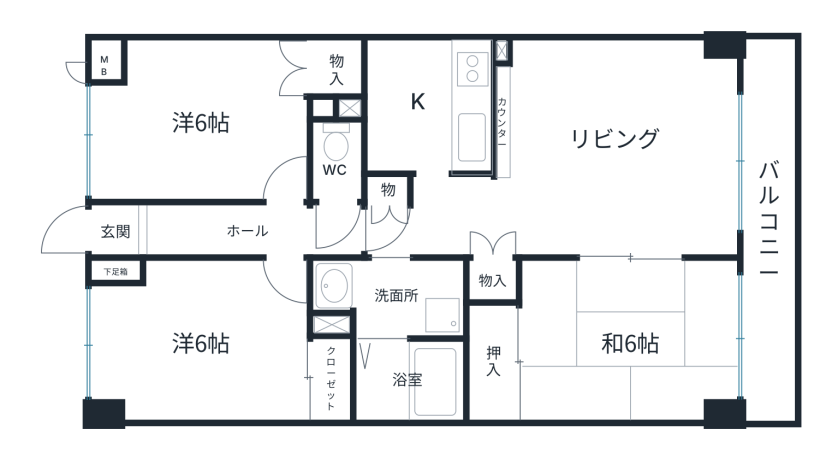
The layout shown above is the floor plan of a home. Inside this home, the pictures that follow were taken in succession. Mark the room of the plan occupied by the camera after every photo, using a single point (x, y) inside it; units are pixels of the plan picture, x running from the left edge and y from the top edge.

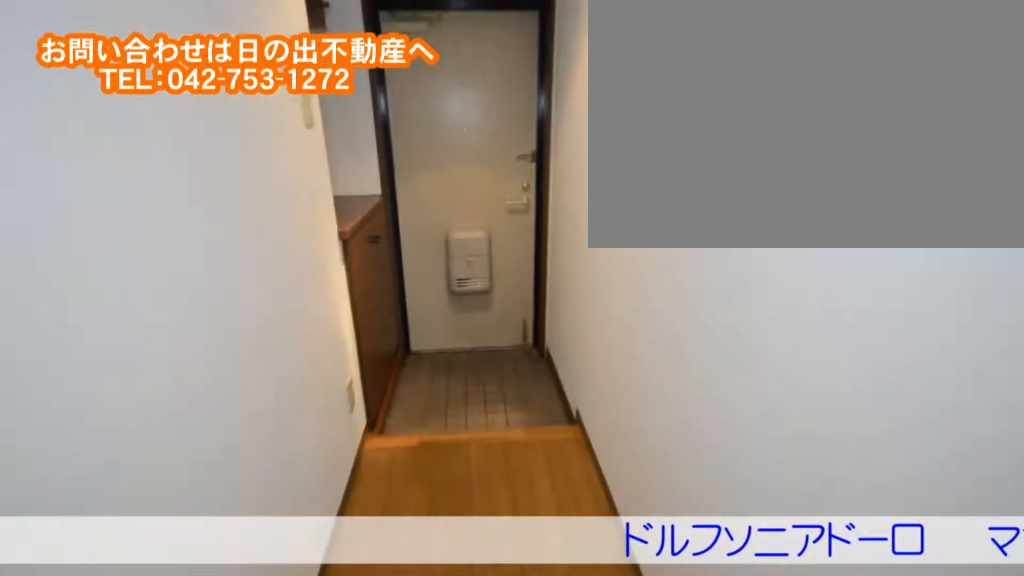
(157, 230)
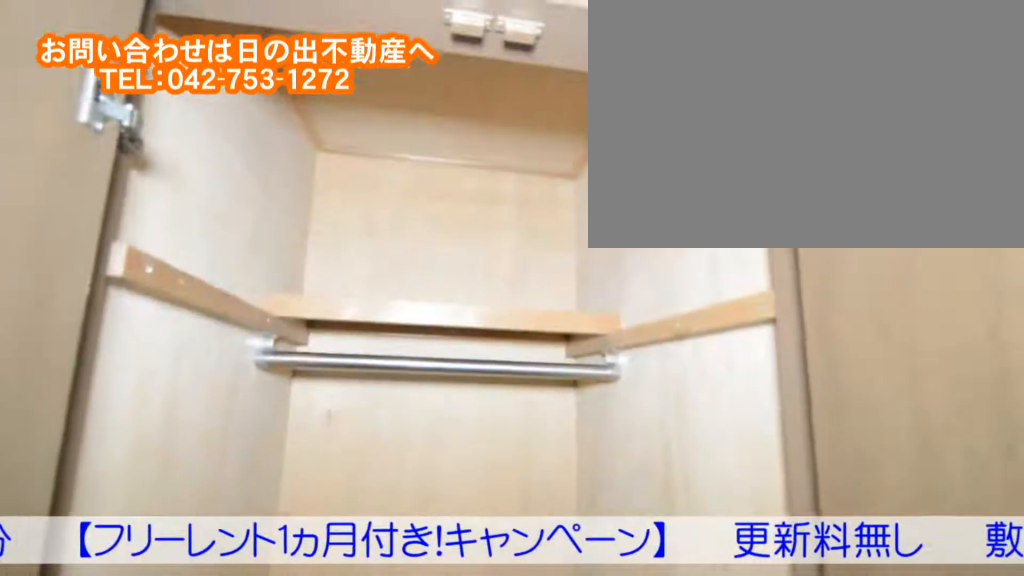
(143, 117)
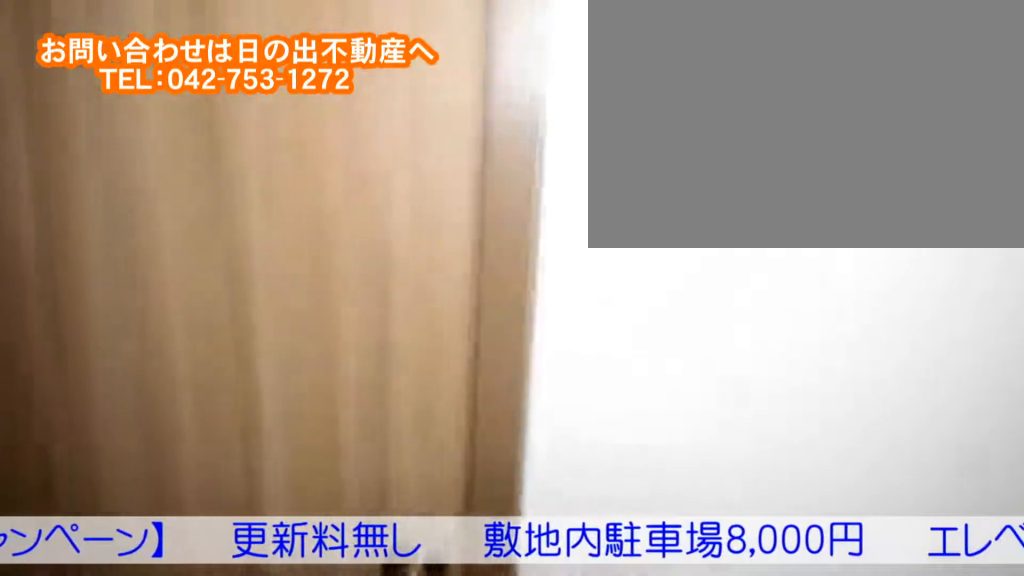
(155, 362)
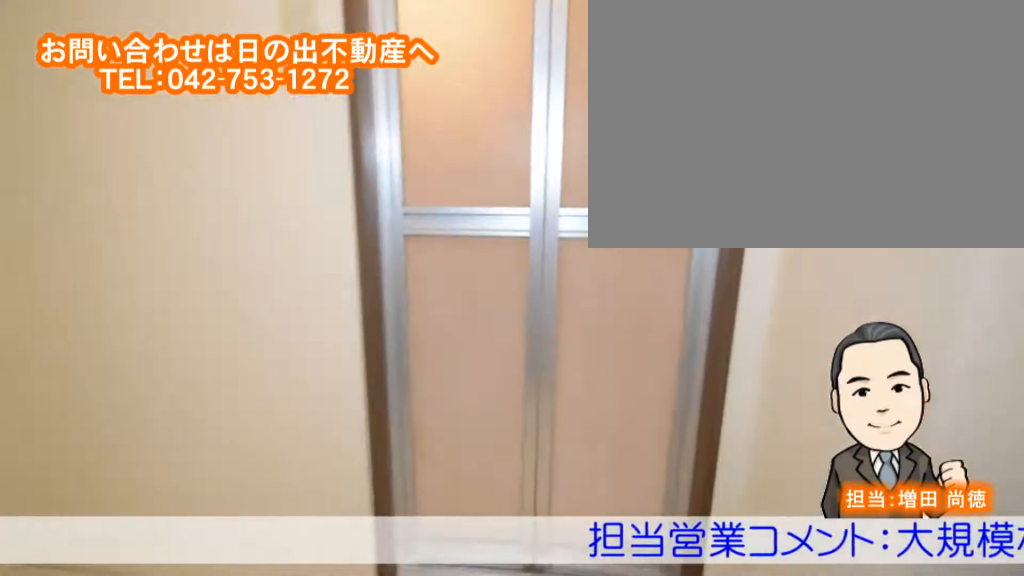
(419, 291)
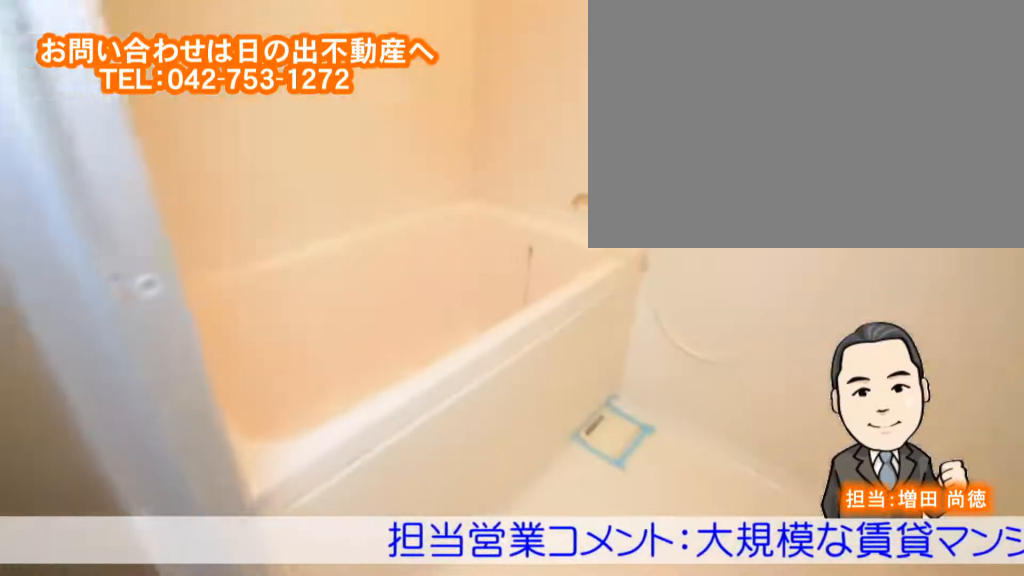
(409, 380)
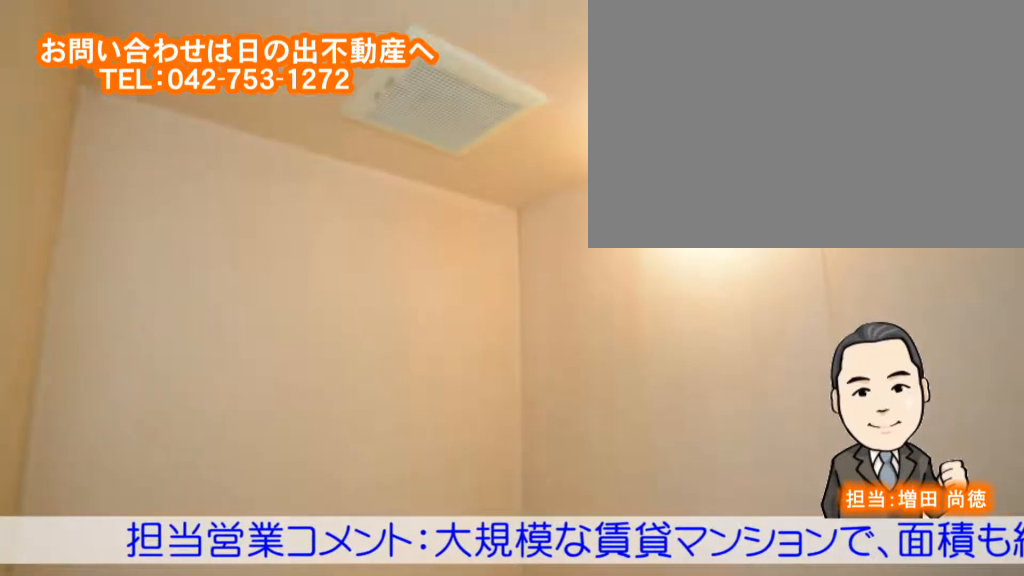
(409, 381)
